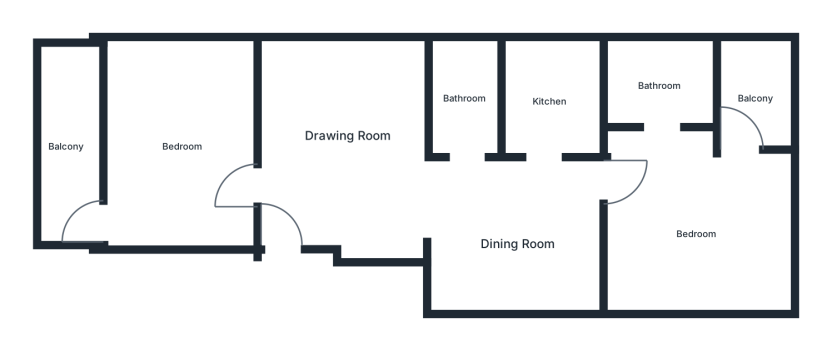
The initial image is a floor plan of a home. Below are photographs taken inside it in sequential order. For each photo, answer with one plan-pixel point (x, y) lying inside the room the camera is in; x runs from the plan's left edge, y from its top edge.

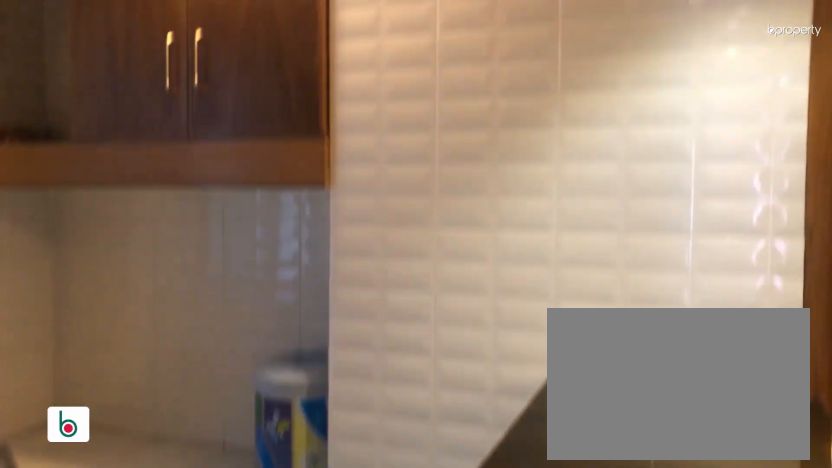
(549, 99)
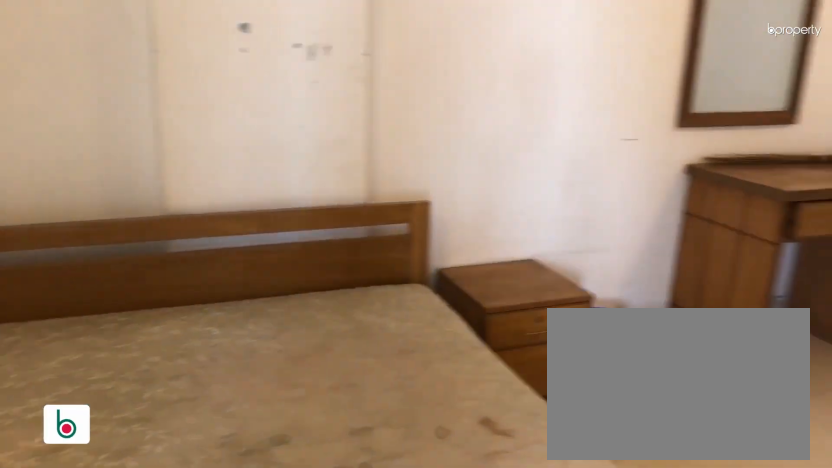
(695, 232)
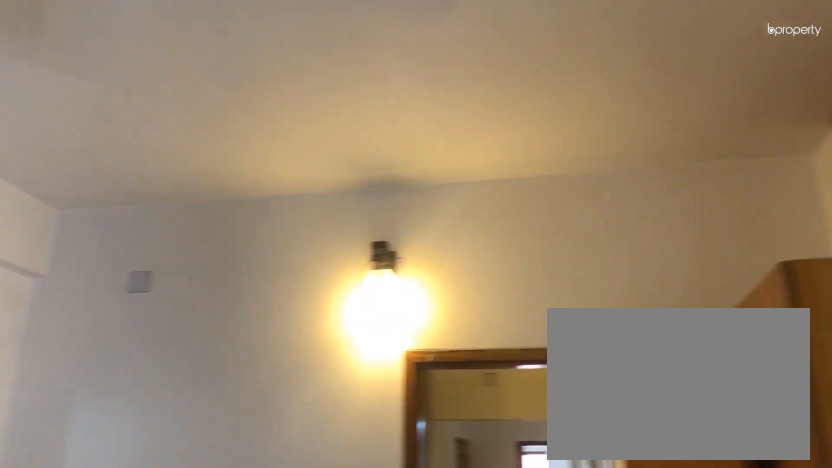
(696, 232)
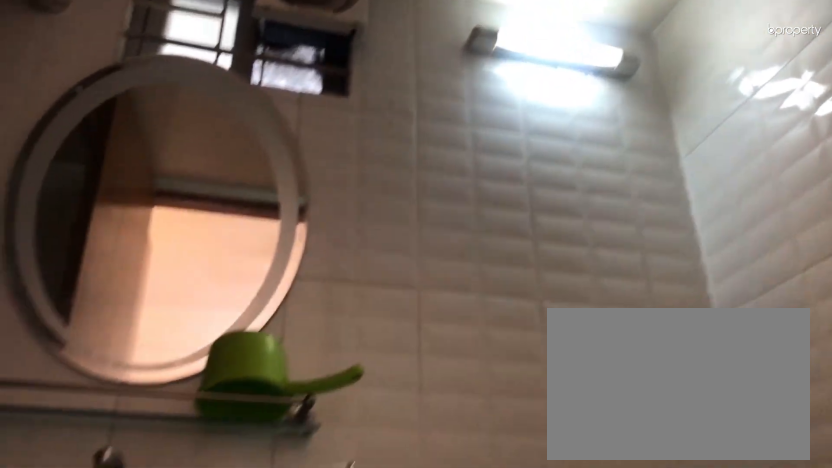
(658, 84)
